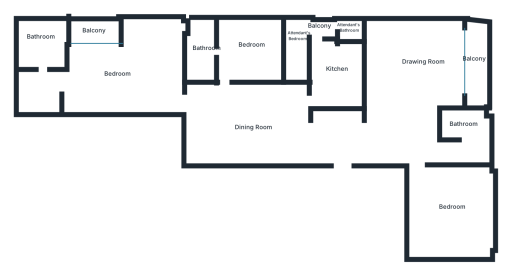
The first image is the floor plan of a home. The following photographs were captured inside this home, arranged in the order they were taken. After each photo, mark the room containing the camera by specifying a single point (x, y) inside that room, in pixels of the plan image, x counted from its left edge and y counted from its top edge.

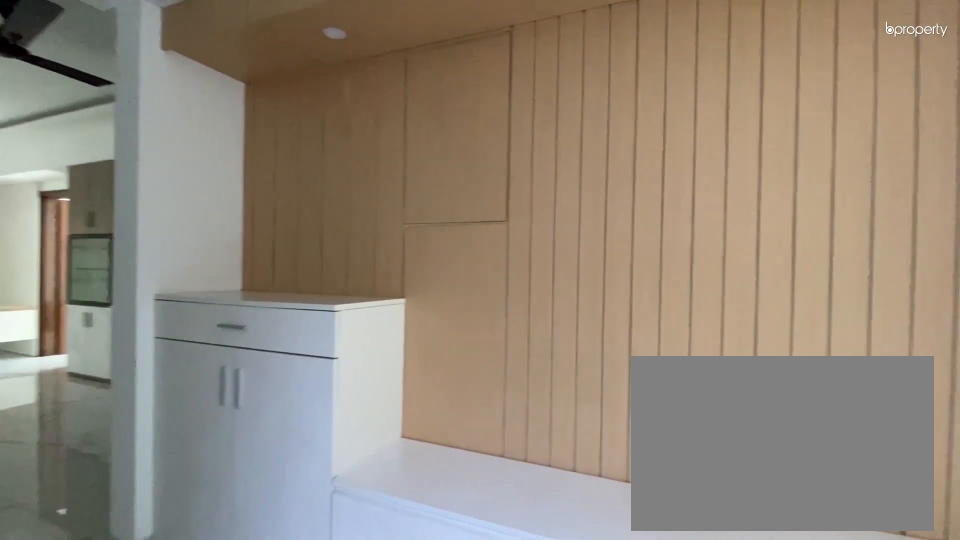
(319, 140)
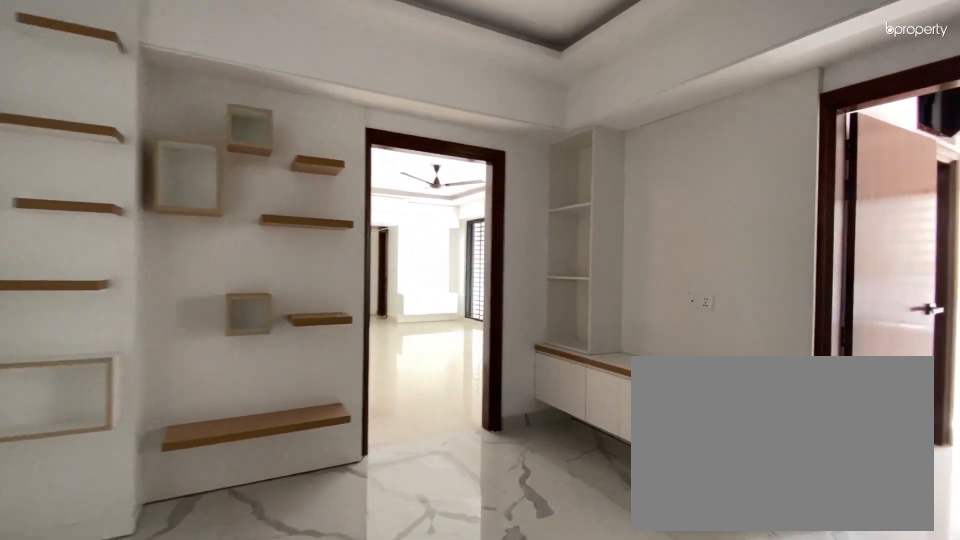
(246, 131)
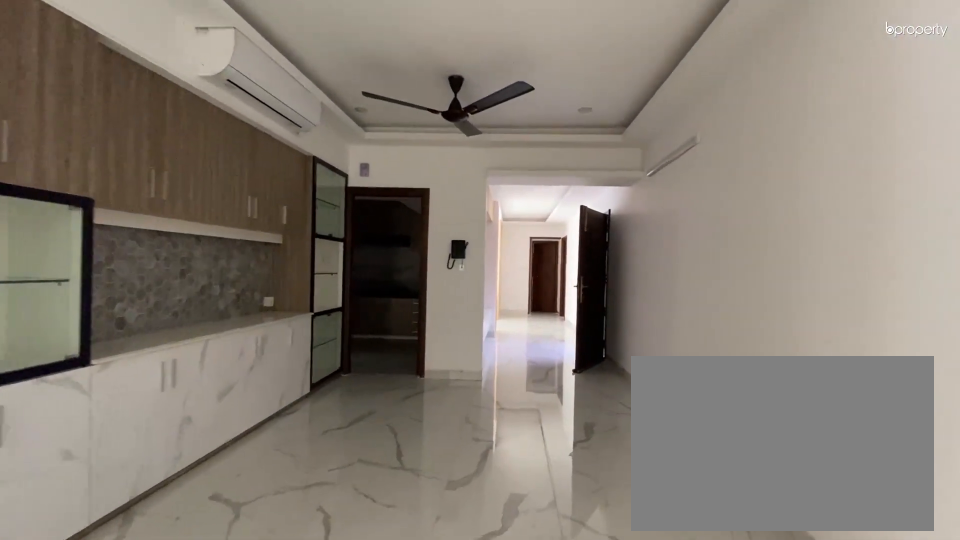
(246, 131)
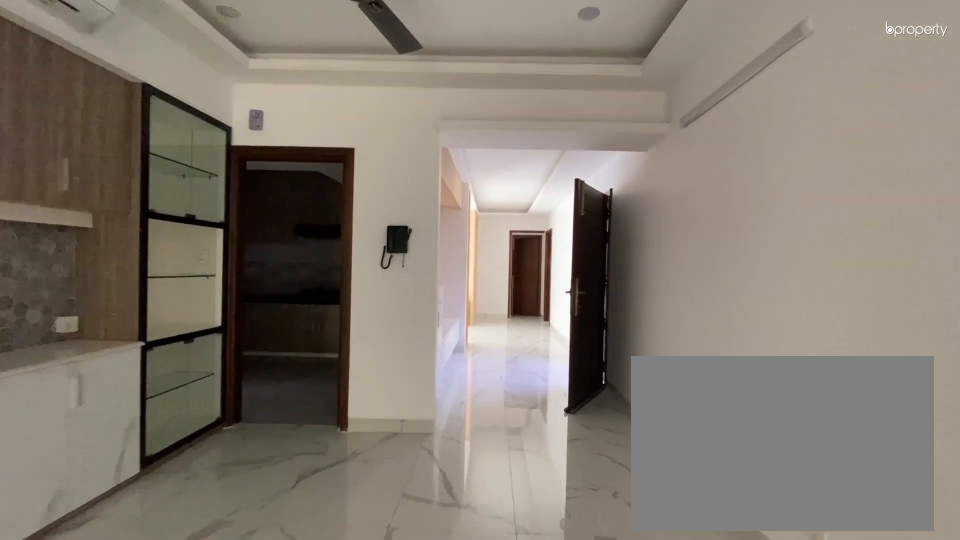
(326, 132)
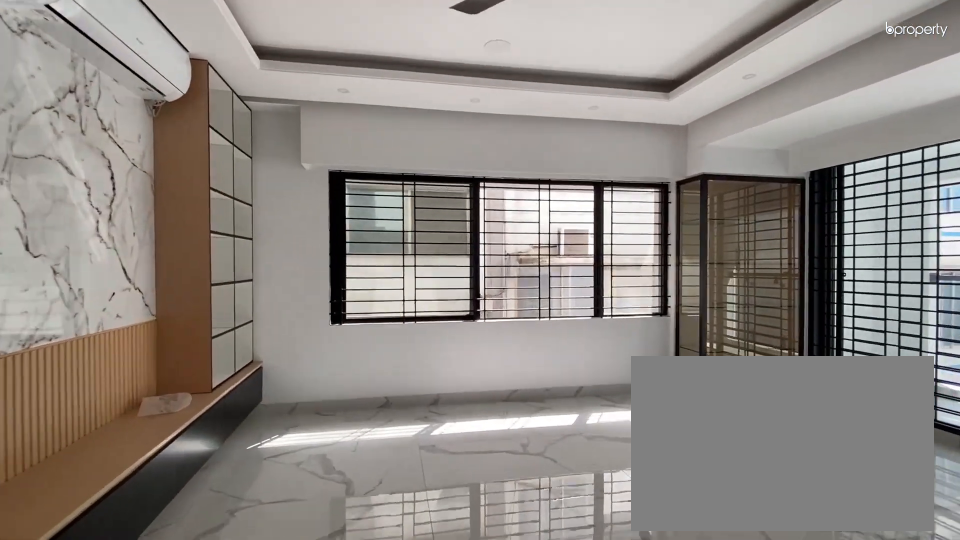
(423, 62)
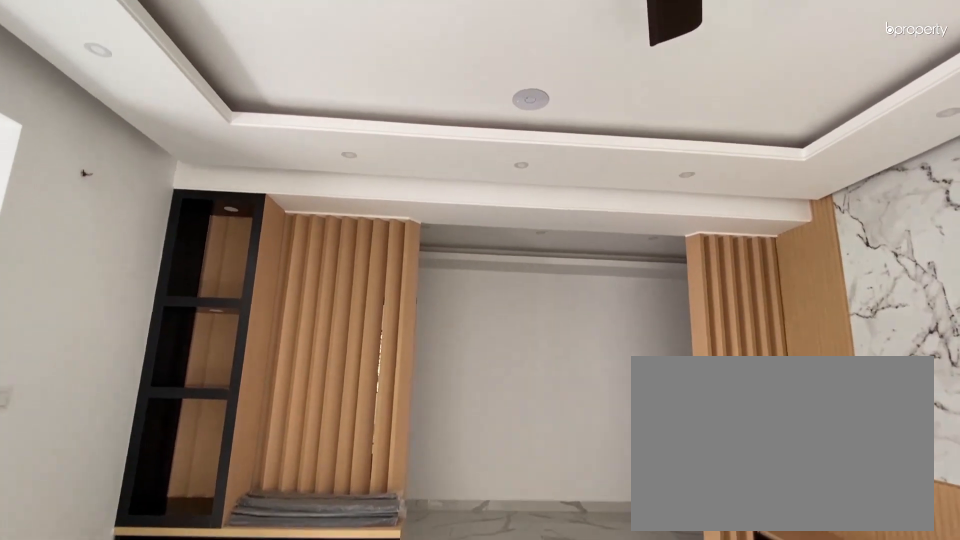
(423, 62)
